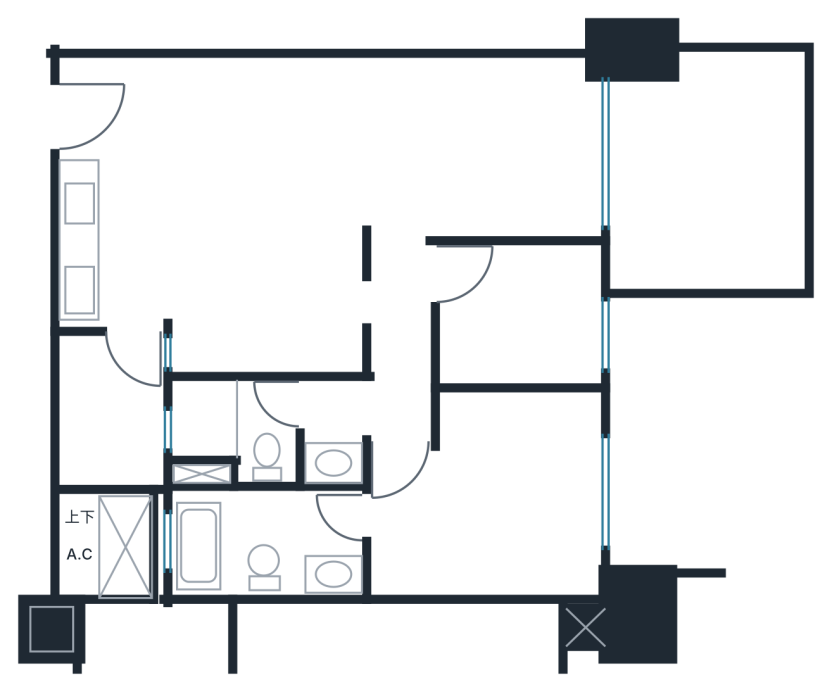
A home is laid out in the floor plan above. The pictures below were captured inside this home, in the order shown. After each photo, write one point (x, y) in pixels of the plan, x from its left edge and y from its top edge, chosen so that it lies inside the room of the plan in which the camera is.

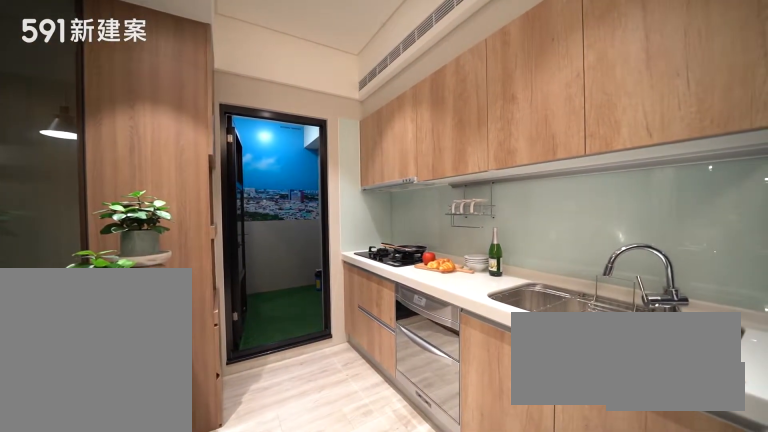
(107, 246)
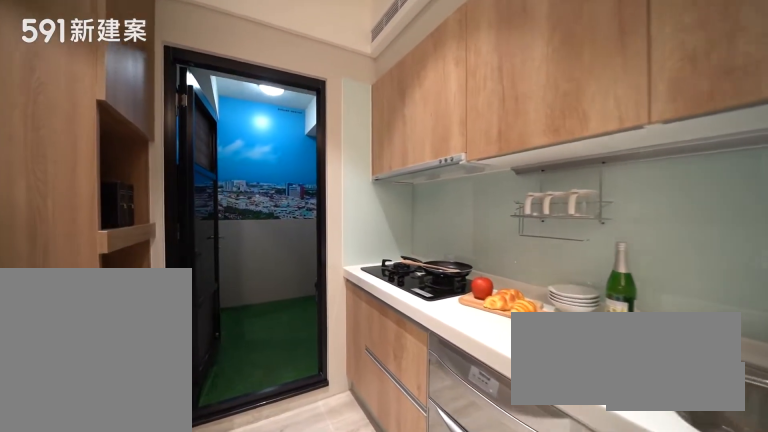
(107, 246)
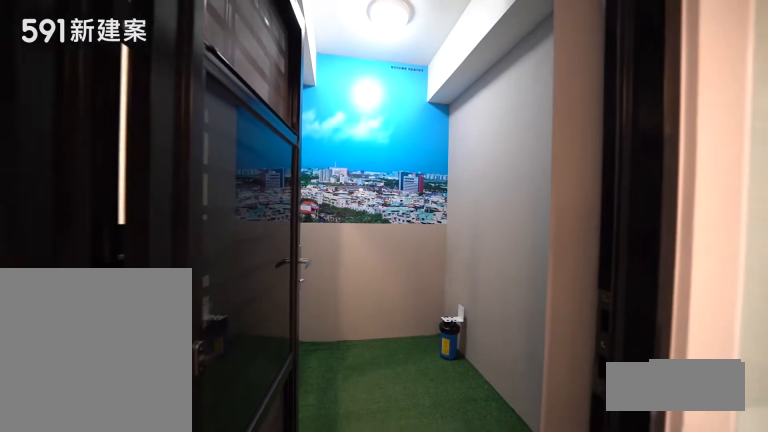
(104, 415)
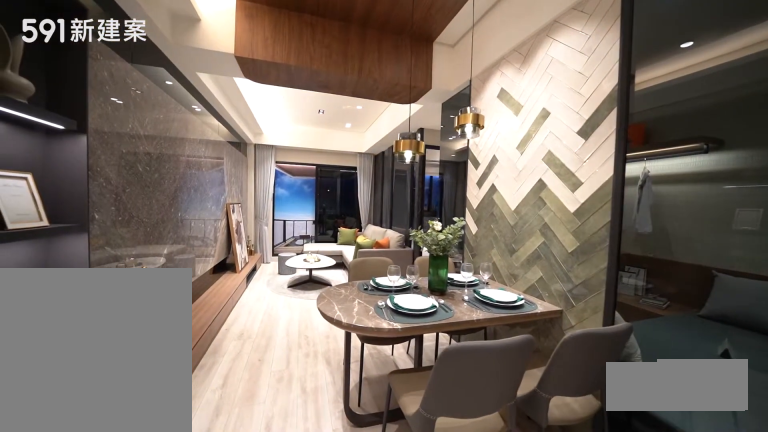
(274, 145)
